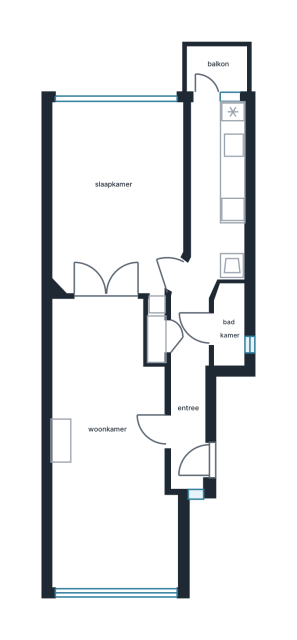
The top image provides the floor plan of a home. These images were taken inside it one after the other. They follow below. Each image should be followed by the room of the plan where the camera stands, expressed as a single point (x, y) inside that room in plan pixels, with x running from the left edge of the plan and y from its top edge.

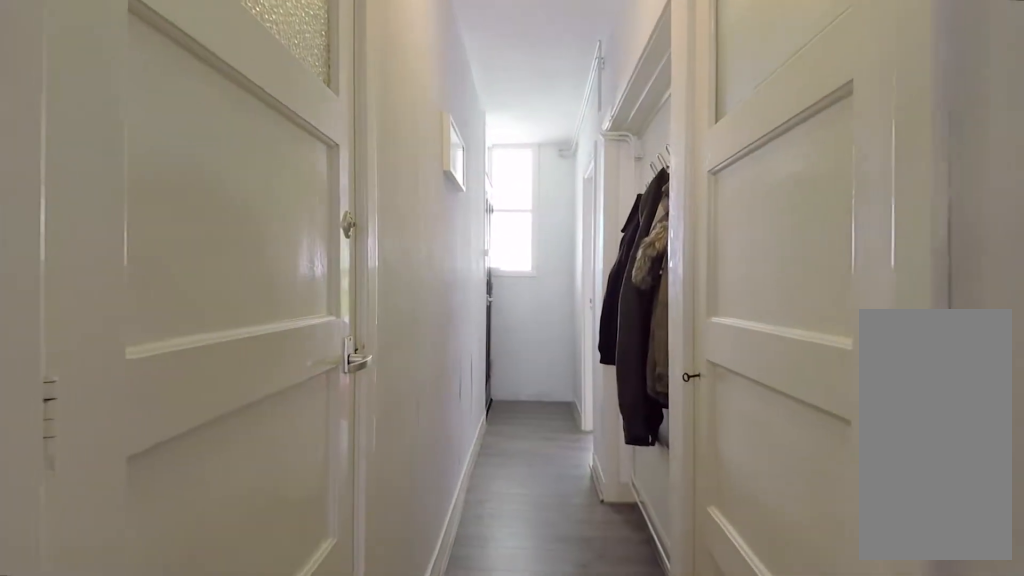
(201, 360)
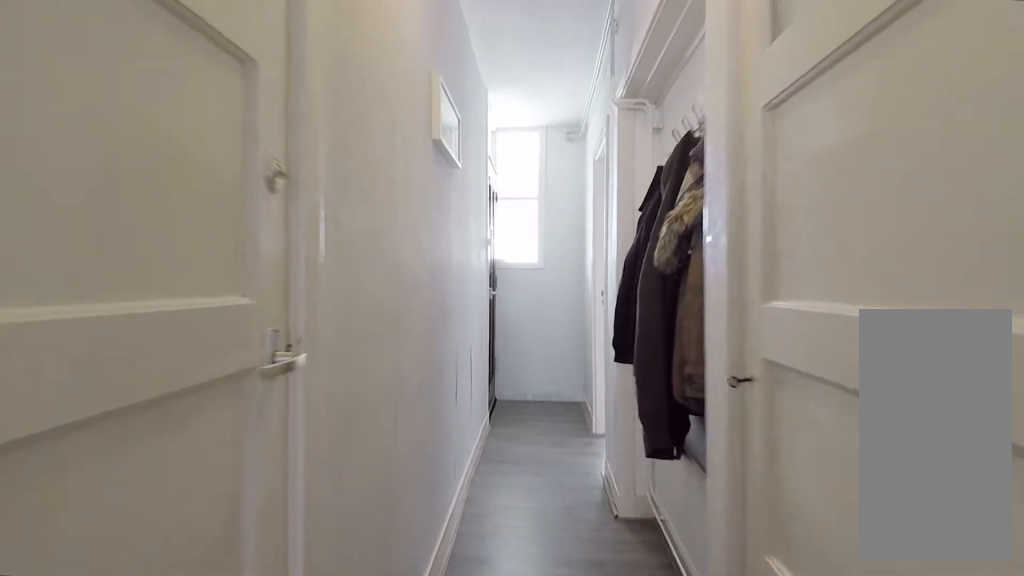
(201, 360)
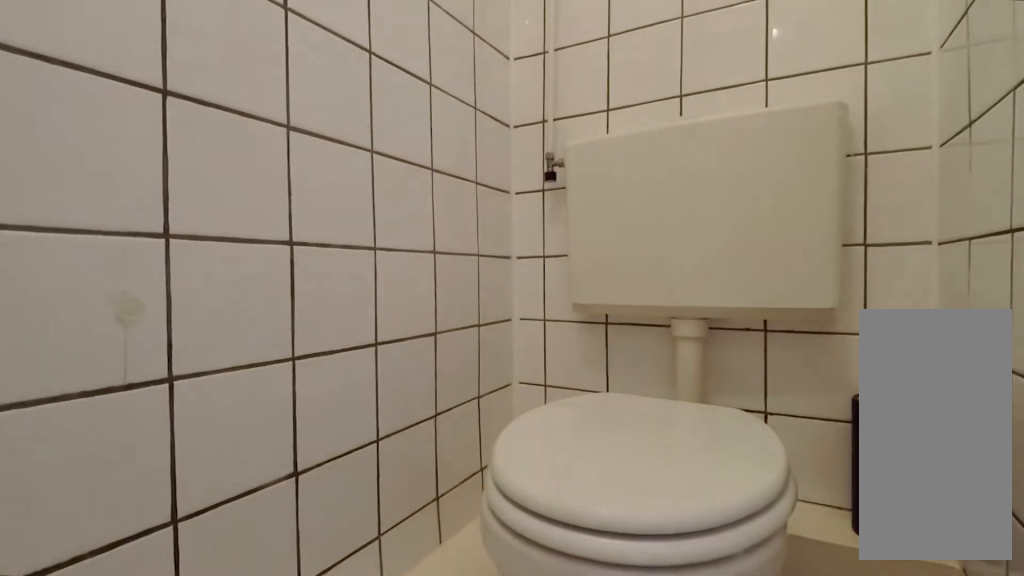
(228, 326)
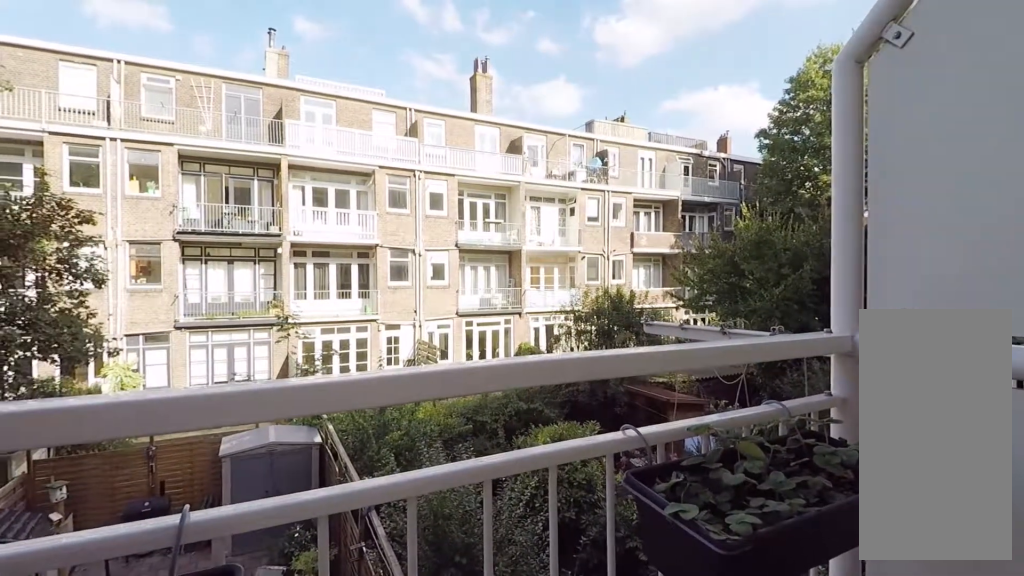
(216, 70)
